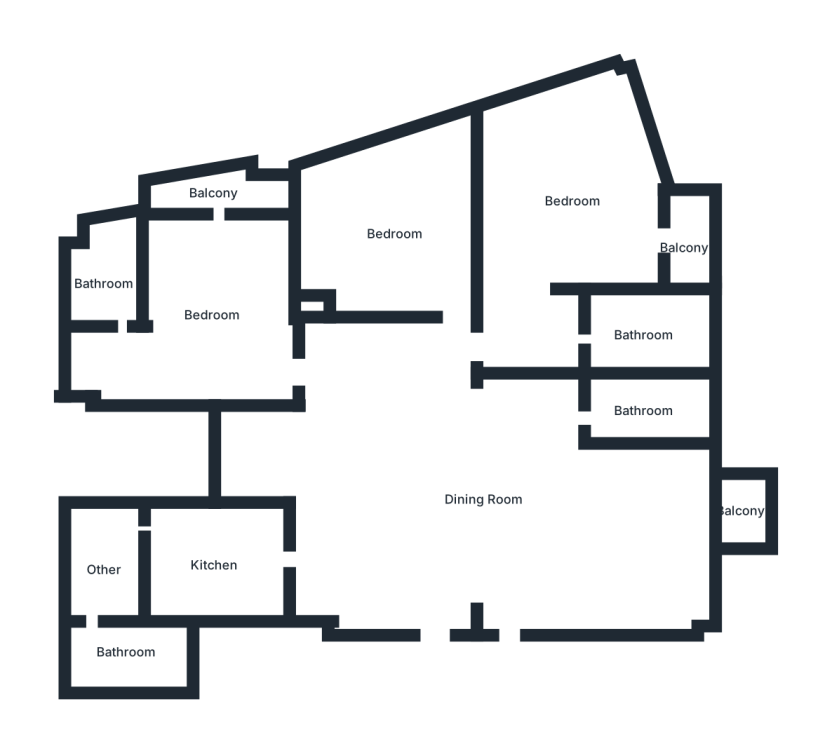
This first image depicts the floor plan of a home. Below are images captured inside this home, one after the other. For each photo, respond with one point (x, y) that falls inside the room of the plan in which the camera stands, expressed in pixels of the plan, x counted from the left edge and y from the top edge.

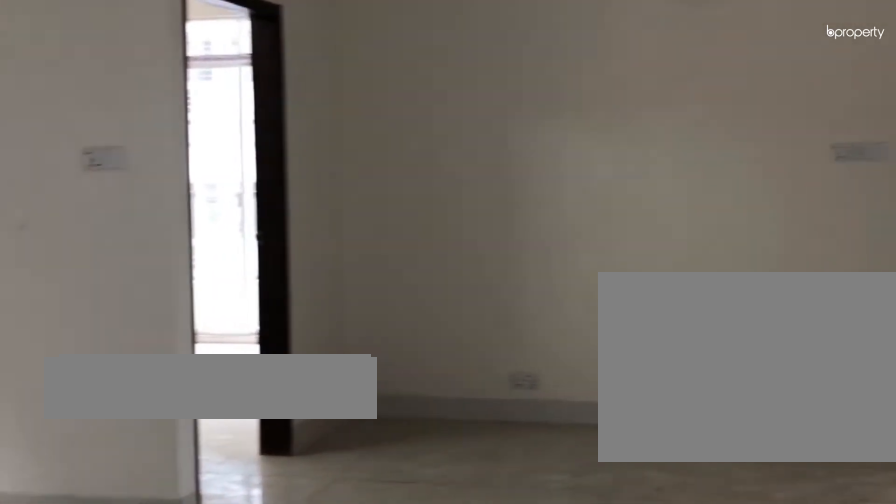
(481, 500)
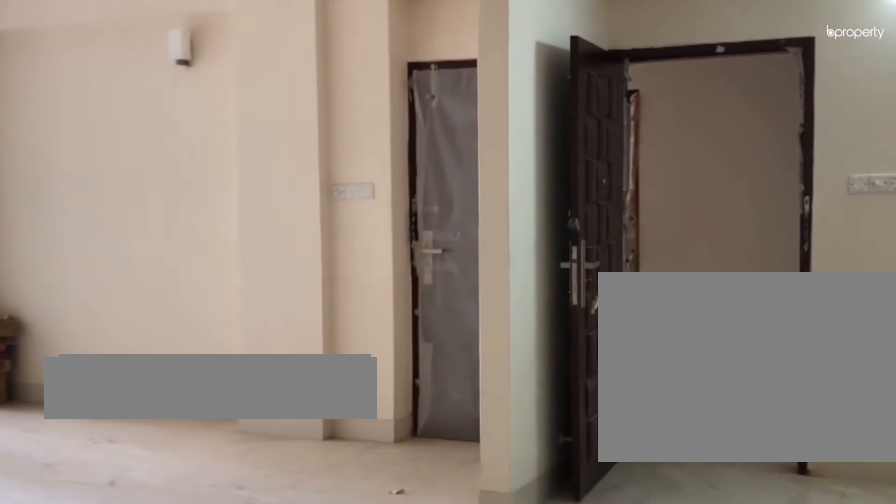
(481, 500)
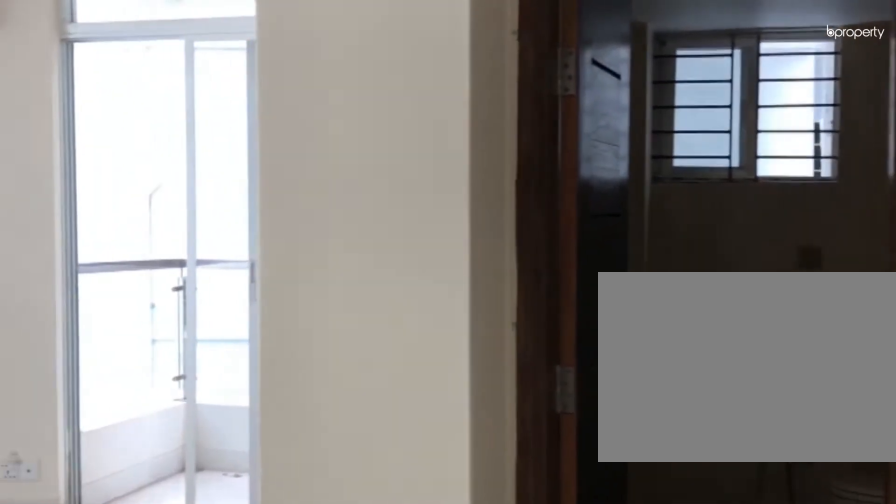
(514, 342)
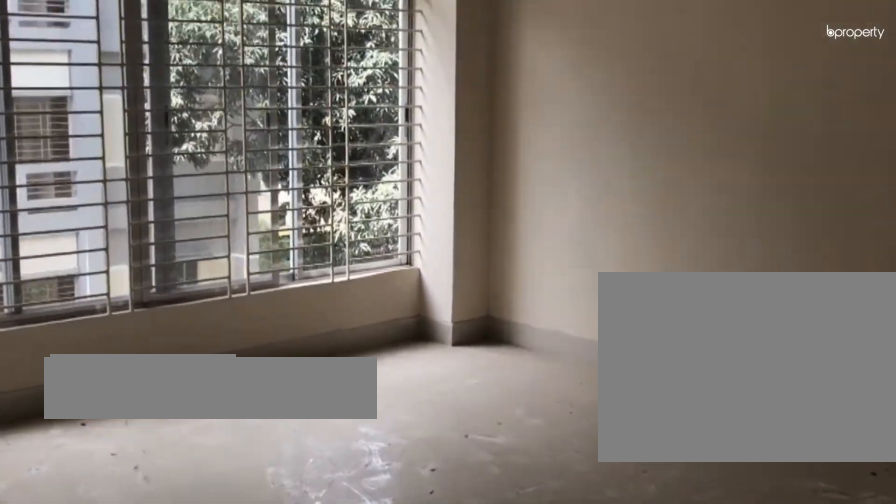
(571, 199)
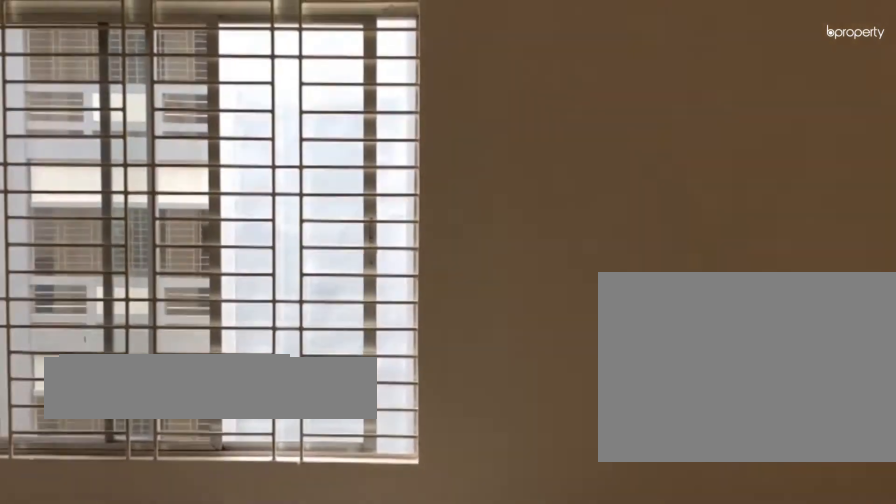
(394, 234)
